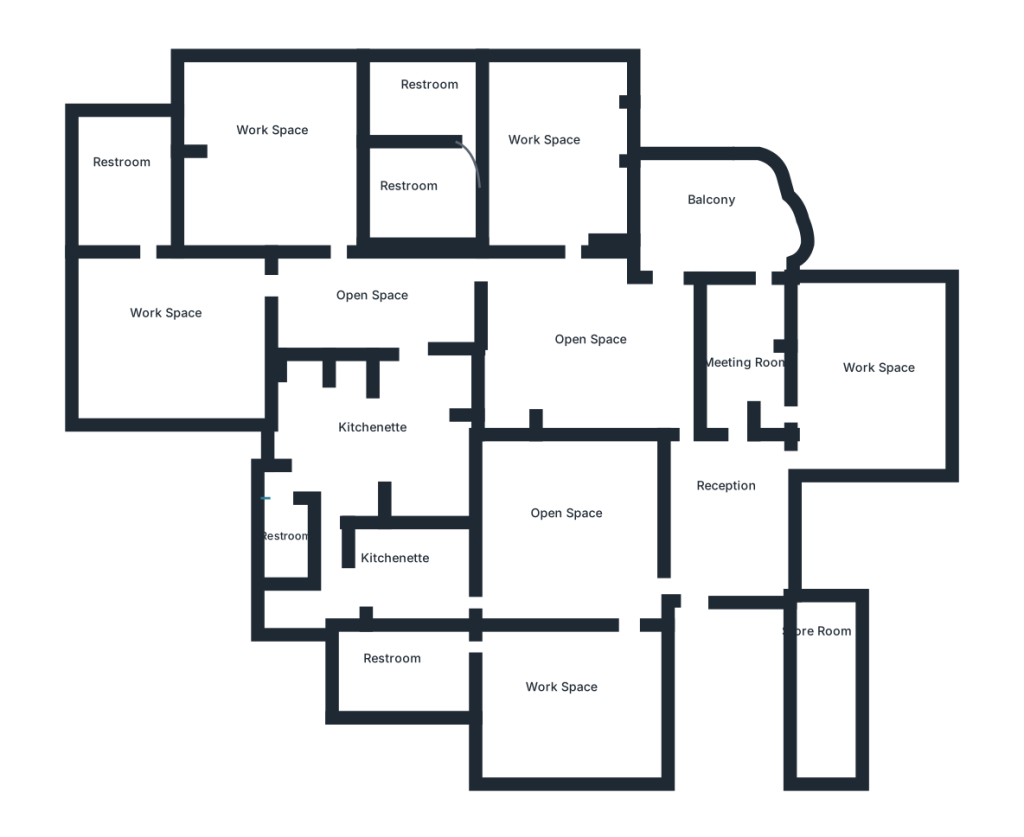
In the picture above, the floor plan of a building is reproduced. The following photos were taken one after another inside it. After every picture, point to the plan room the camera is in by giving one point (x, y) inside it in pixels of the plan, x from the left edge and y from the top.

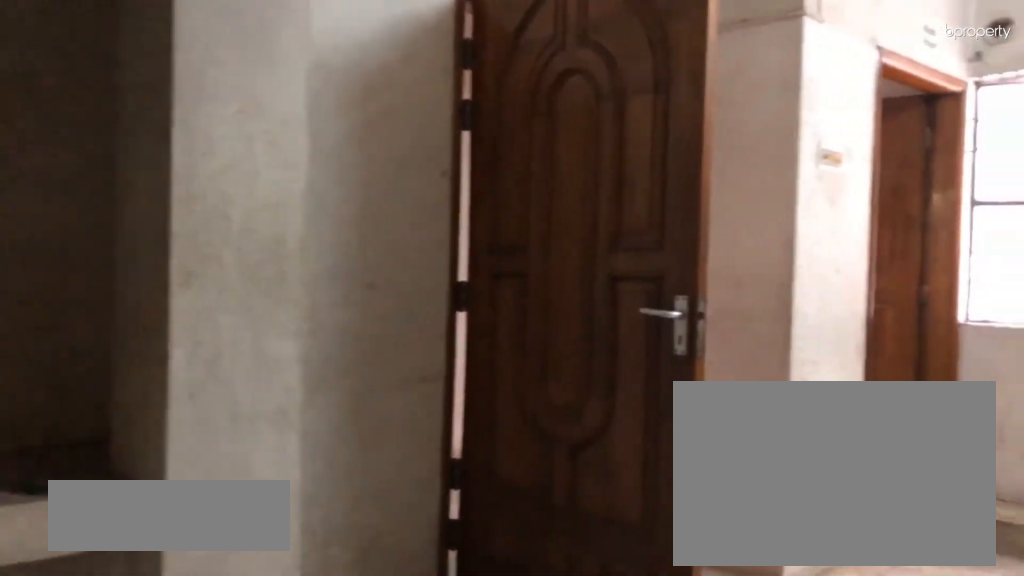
(415, 439)
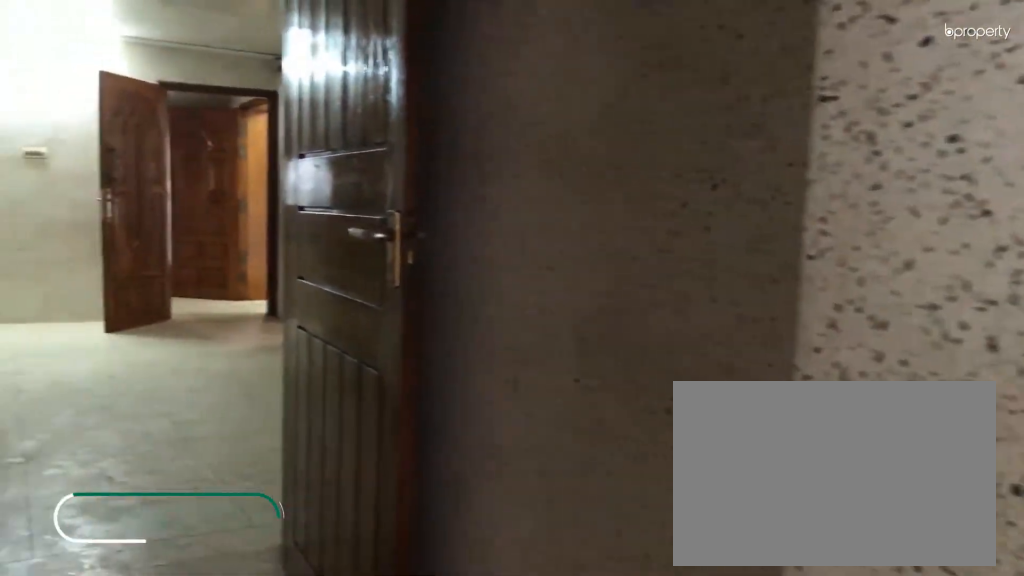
(414, 582)
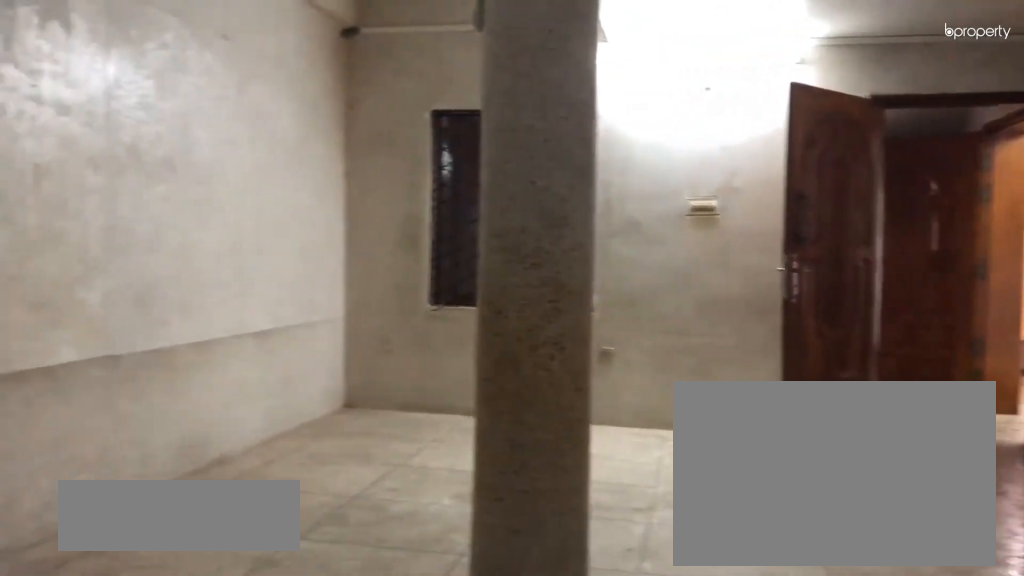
(594, 553)
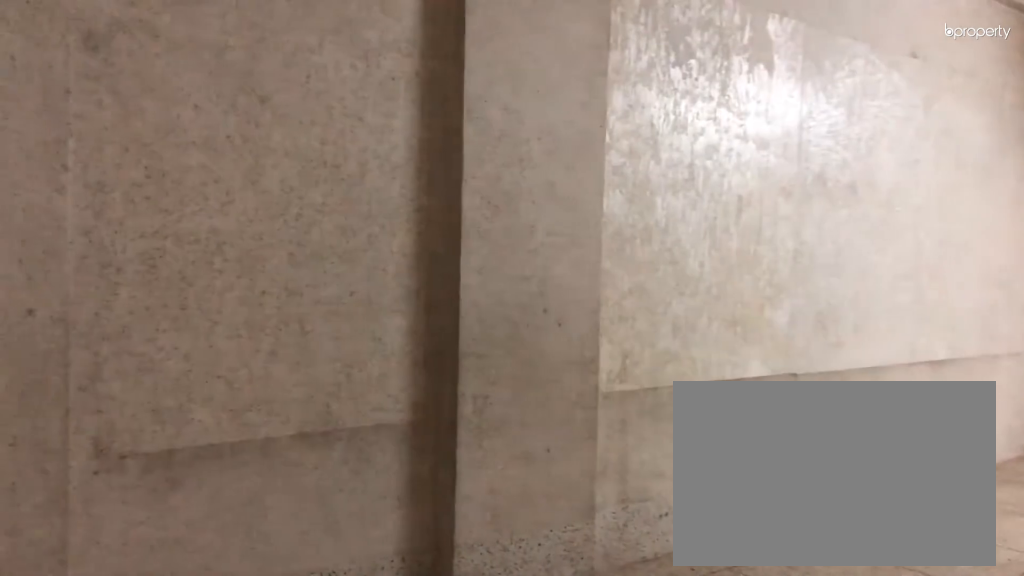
(594, 553)
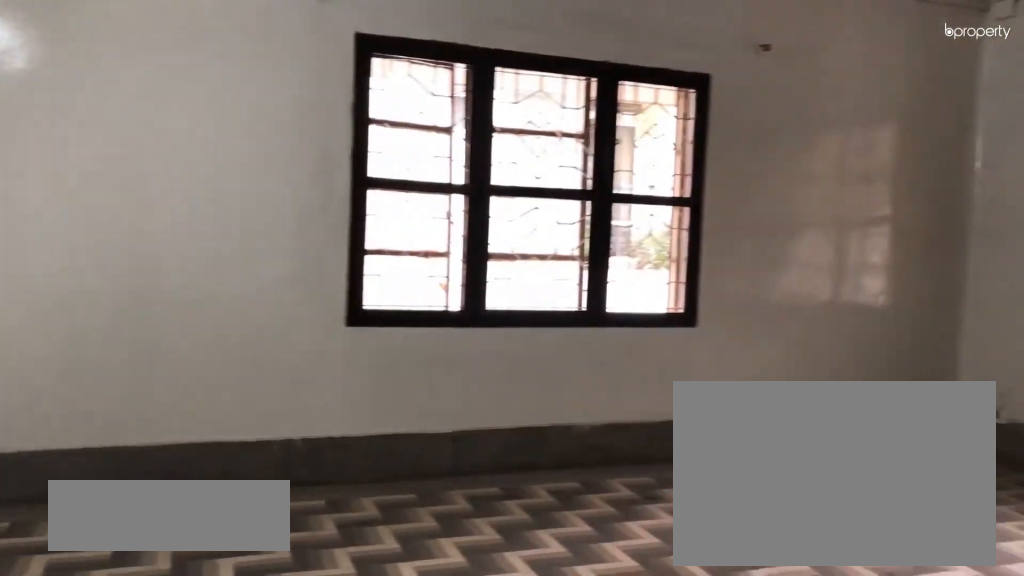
(545, 681)
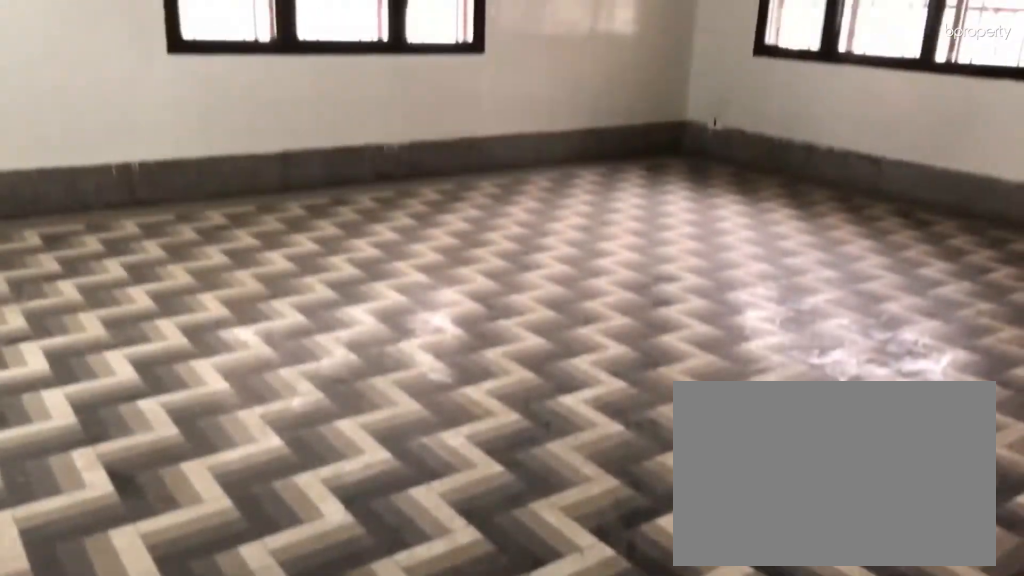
(545, 681)
